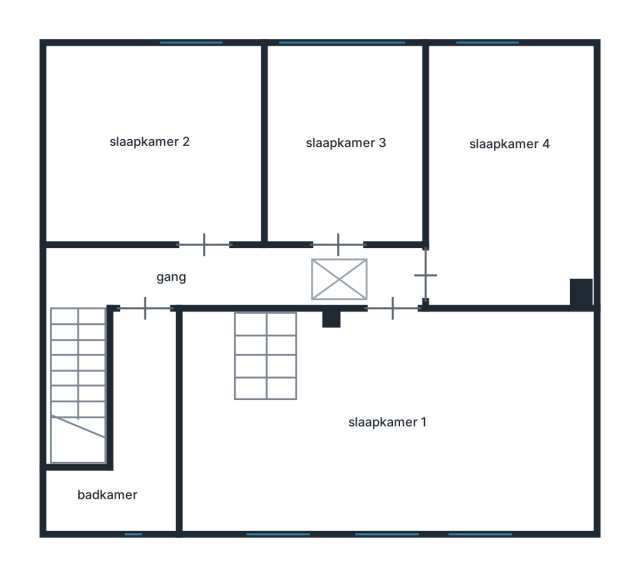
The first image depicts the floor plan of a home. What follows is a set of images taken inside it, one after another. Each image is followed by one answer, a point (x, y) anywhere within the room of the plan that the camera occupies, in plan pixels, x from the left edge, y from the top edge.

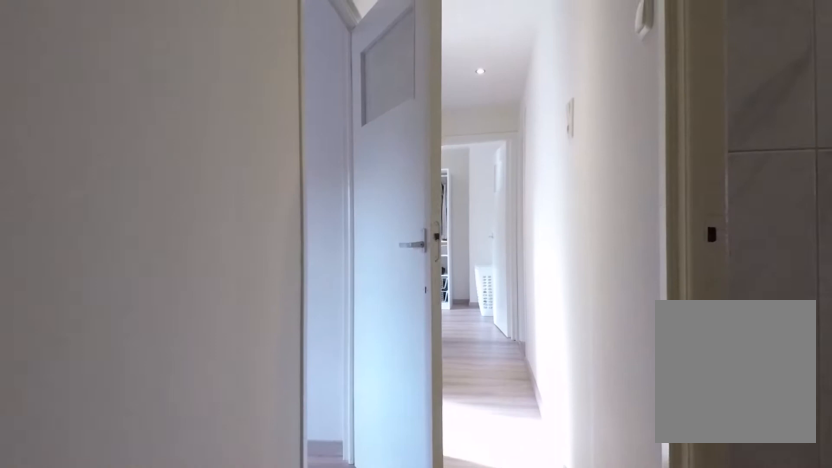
(174, 282)
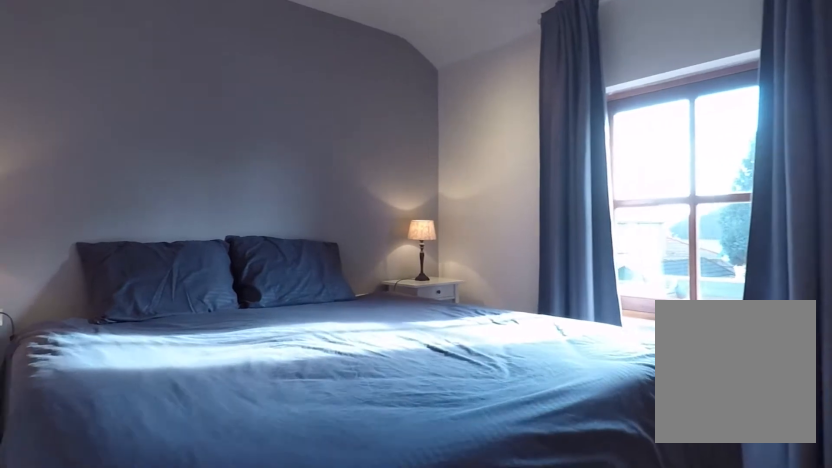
(155, 147)
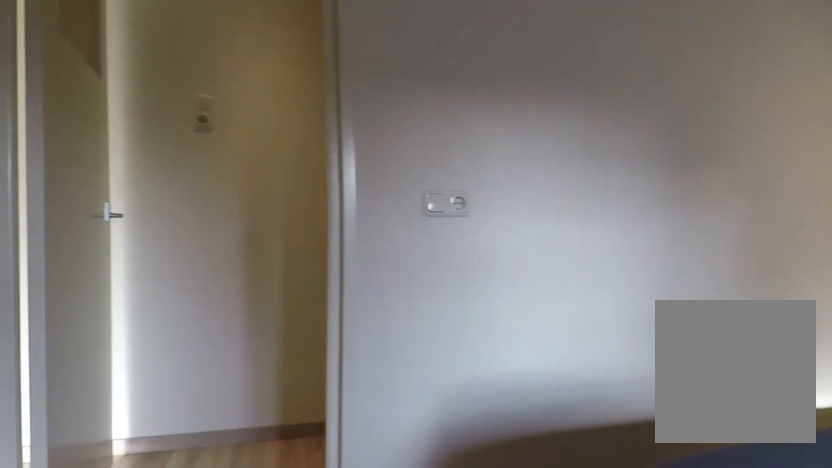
(155, 147)
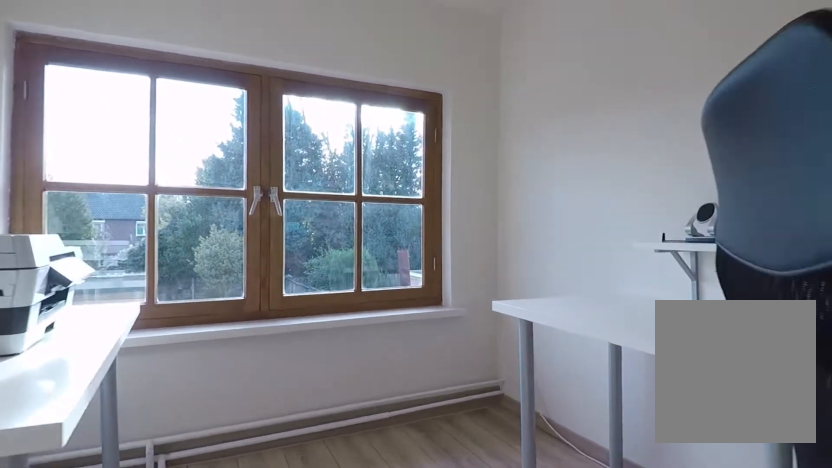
(341, 113)
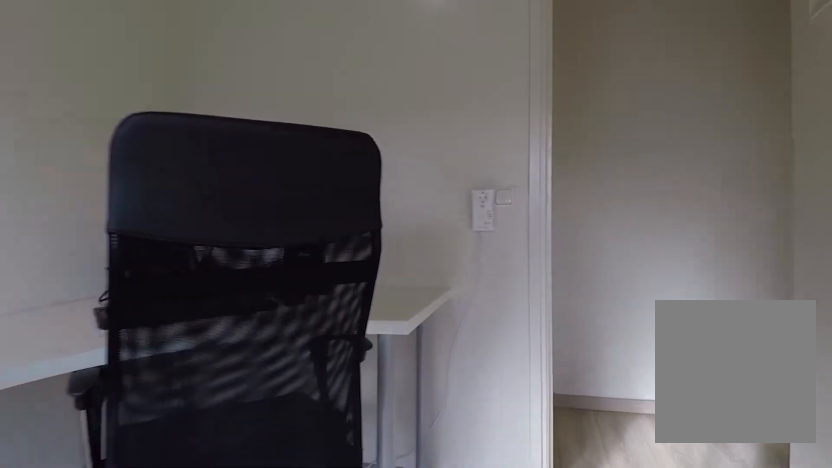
(341, 113)
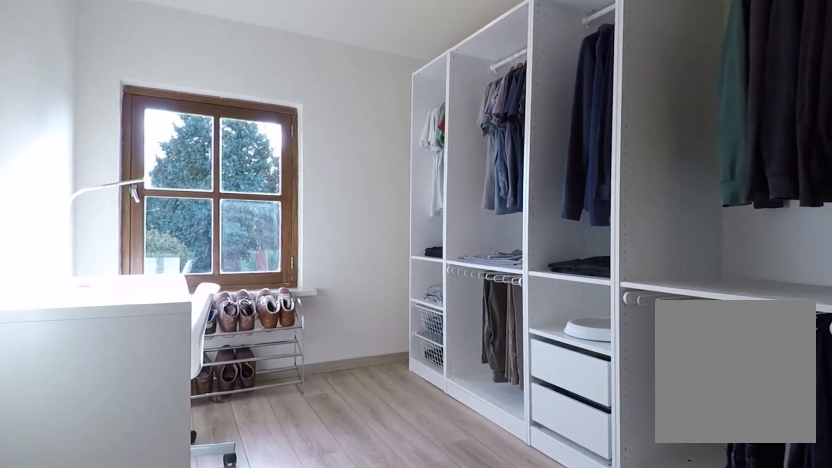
(514, 123)
